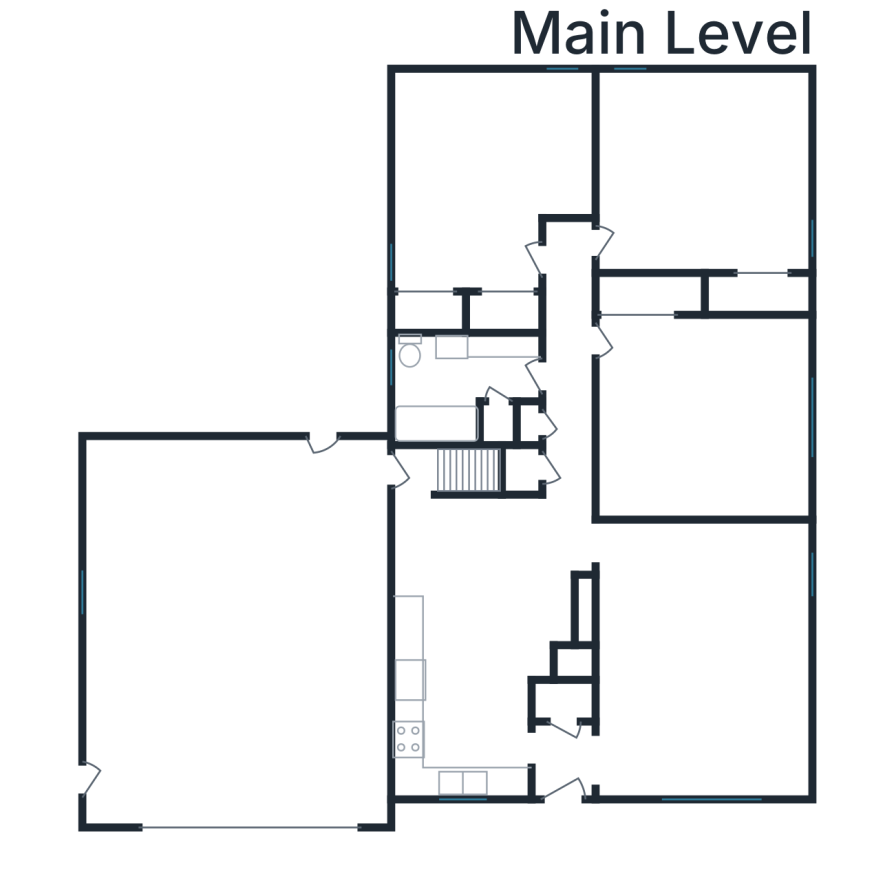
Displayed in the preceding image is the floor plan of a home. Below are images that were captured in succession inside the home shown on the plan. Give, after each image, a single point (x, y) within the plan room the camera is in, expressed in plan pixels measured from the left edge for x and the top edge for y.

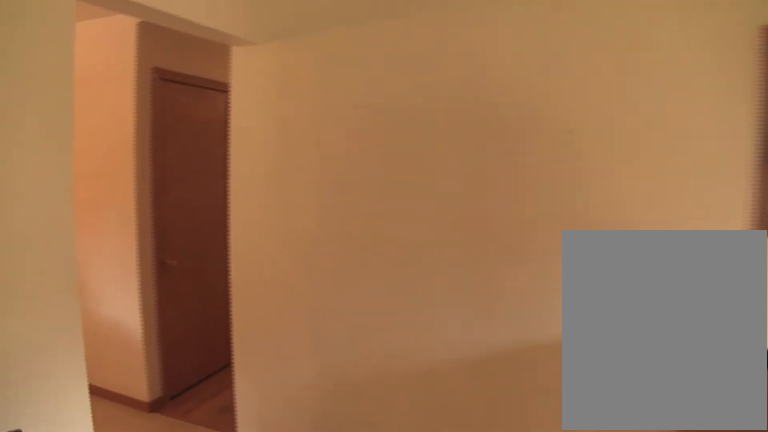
(699, 659)
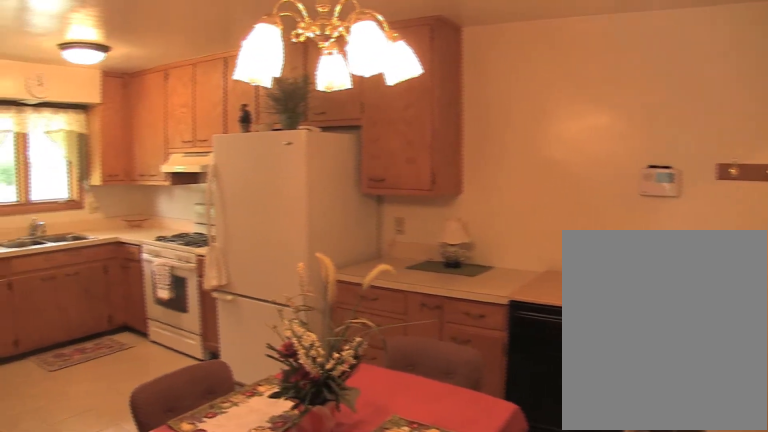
(478, 634)
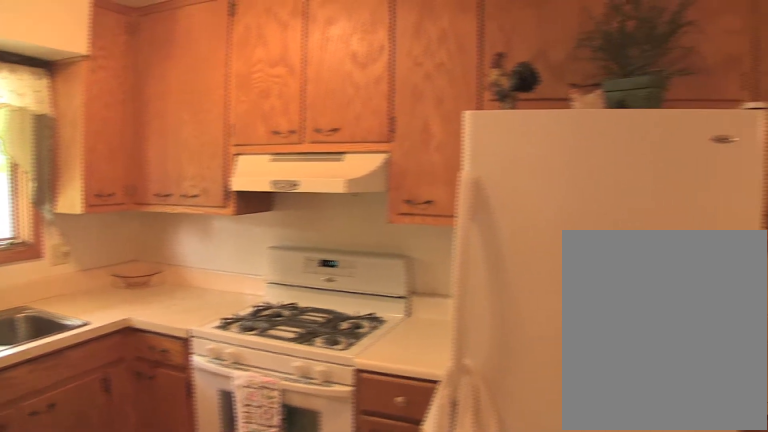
(478, 634)
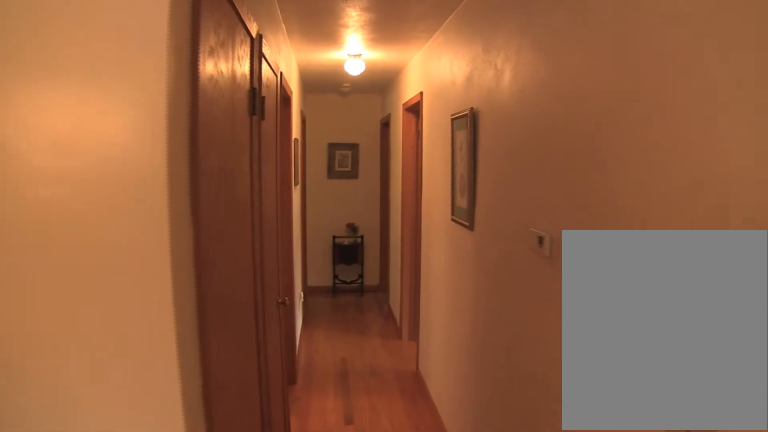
(569, 357)
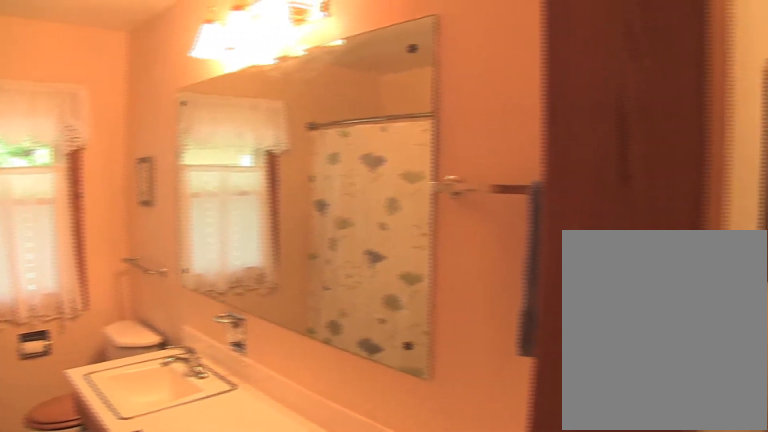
(459, 383)
